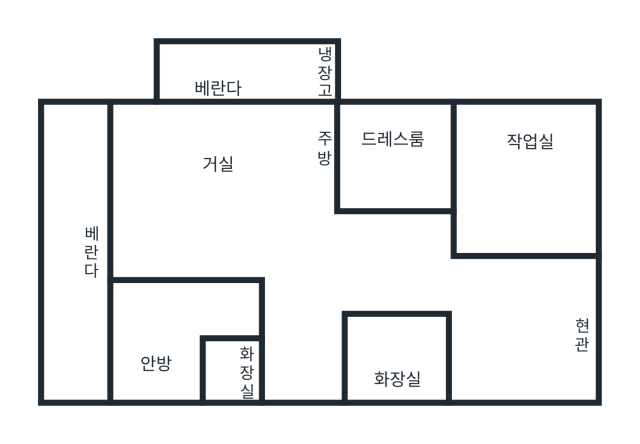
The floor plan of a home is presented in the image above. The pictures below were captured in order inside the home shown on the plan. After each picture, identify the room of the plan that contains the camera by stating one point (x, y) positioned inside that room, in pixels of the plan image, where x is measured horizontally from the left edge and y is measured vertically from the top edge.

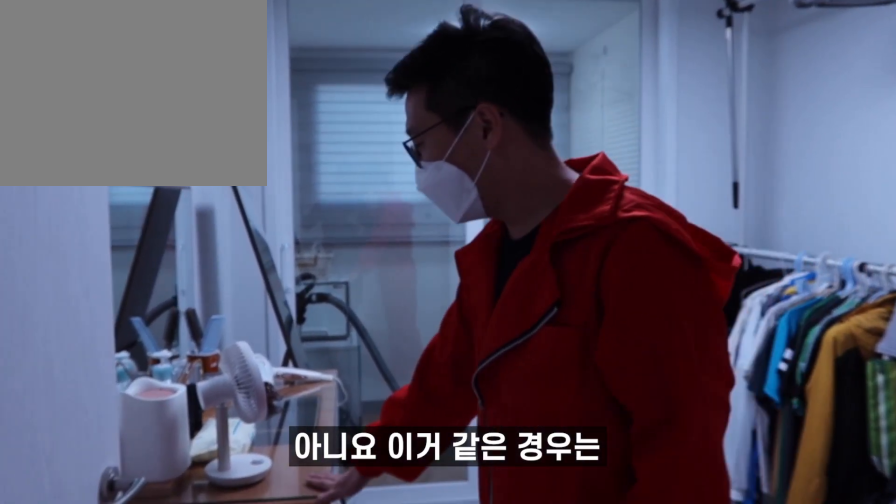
(391, 178)
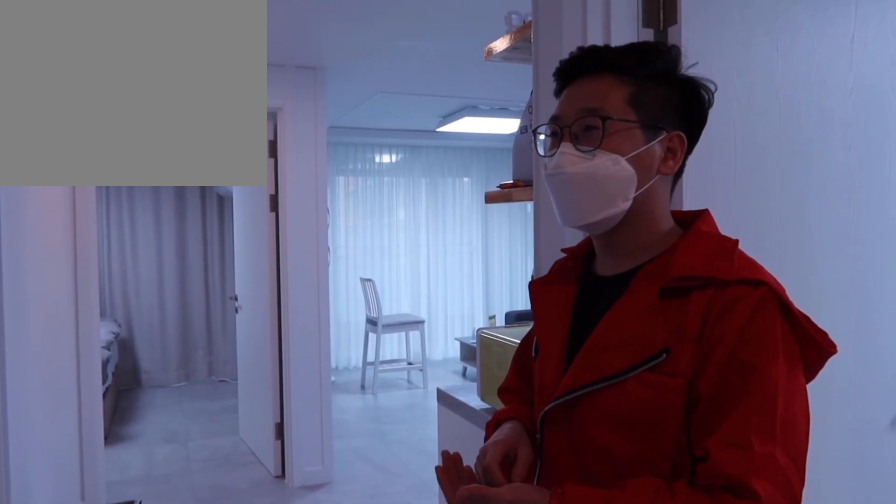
(390, 262)
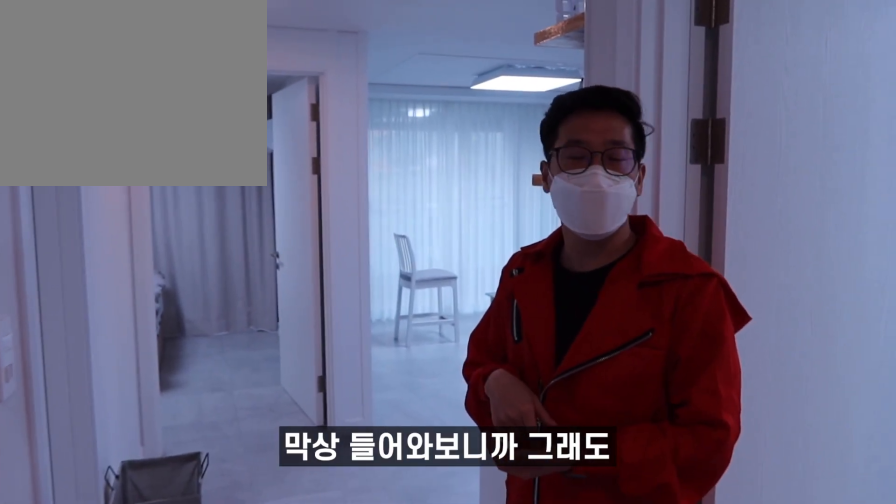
(390, 262)
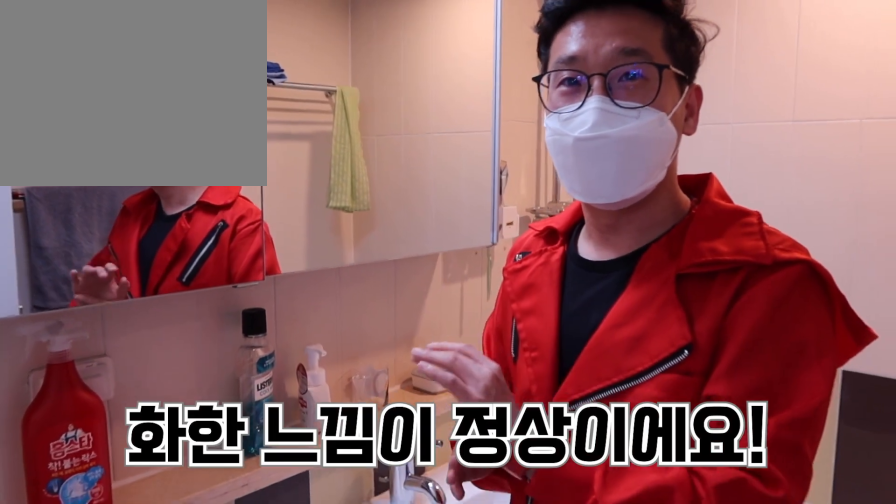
(390, 348)
